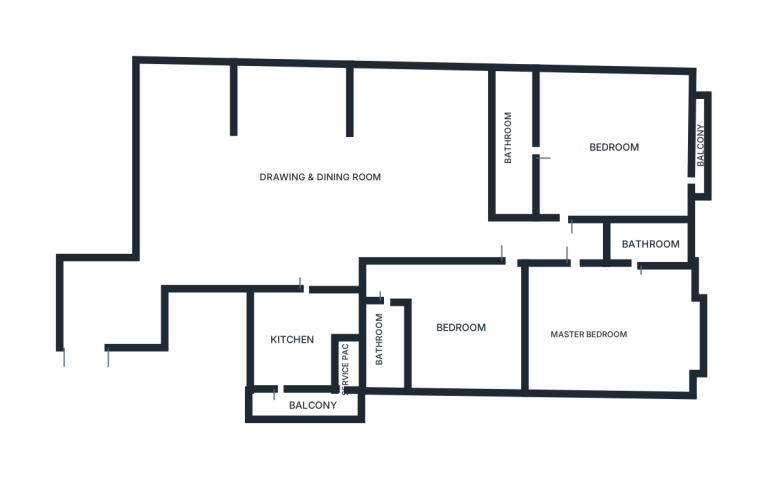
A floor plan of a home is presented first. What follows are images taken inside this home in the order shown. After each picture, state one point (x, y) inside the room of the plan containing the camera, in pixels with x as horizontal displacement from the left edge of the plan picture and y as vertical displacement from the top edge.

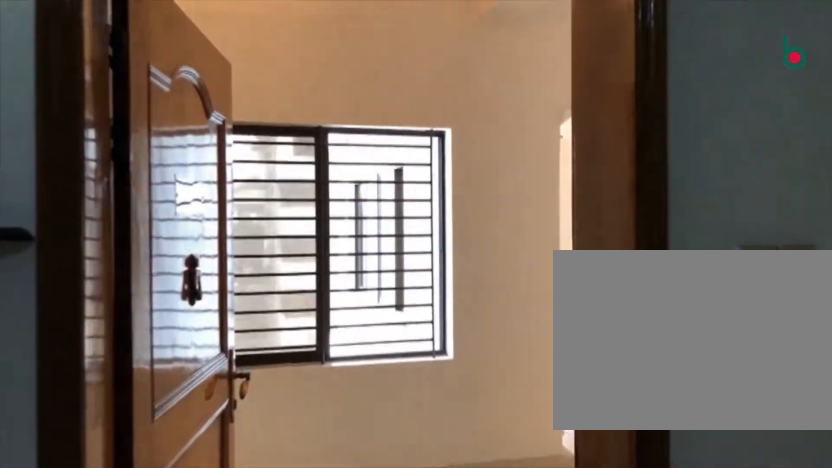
(90, 329)
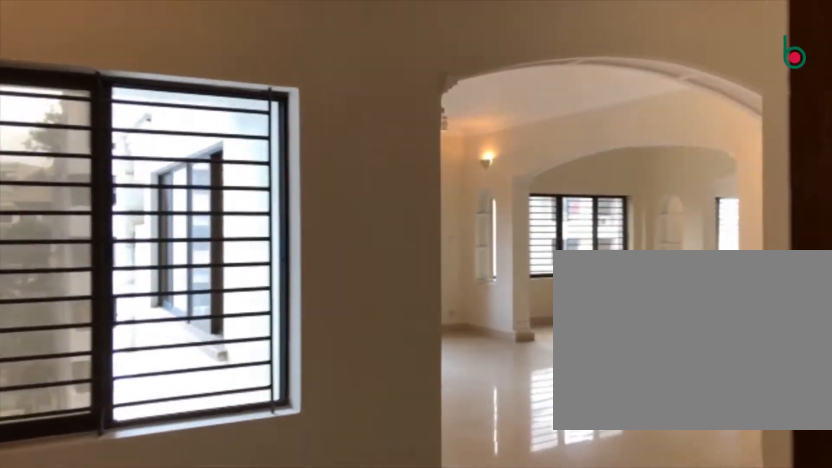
(90, 329)
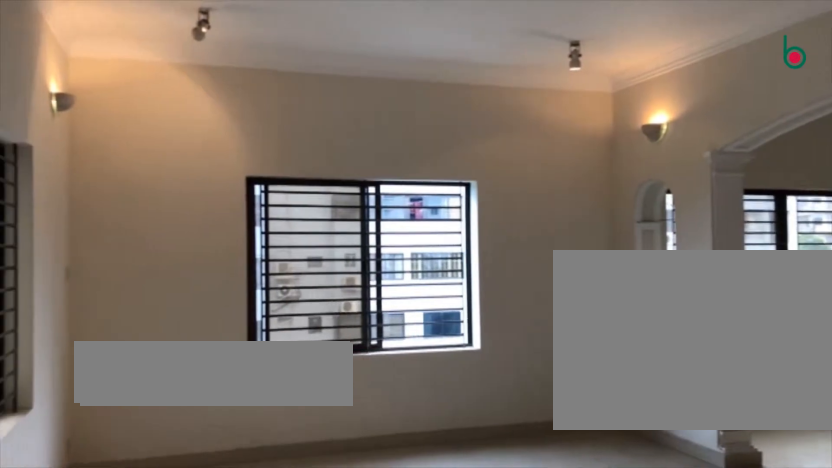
(202, 197)
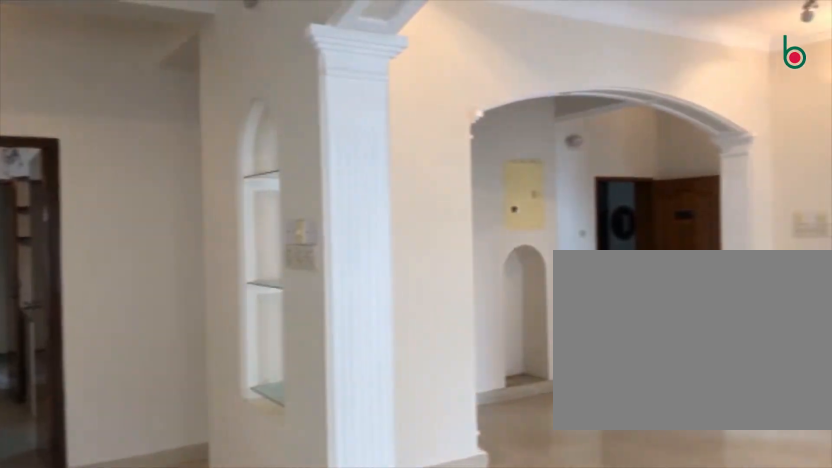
(305, 208)
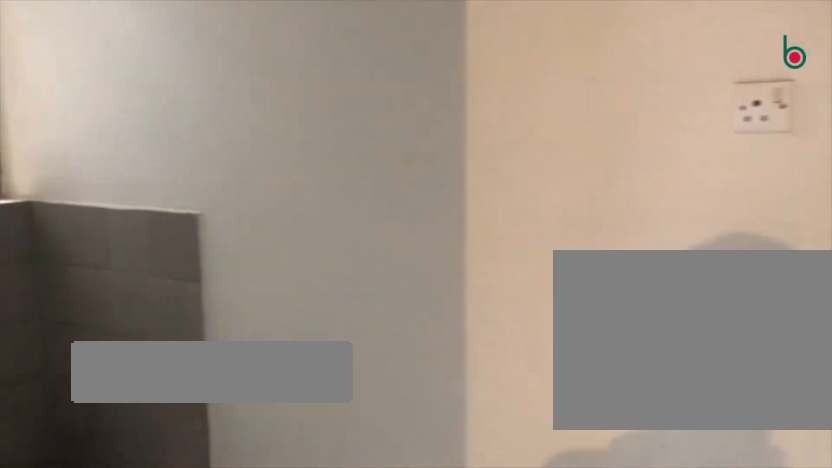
(288, 393)
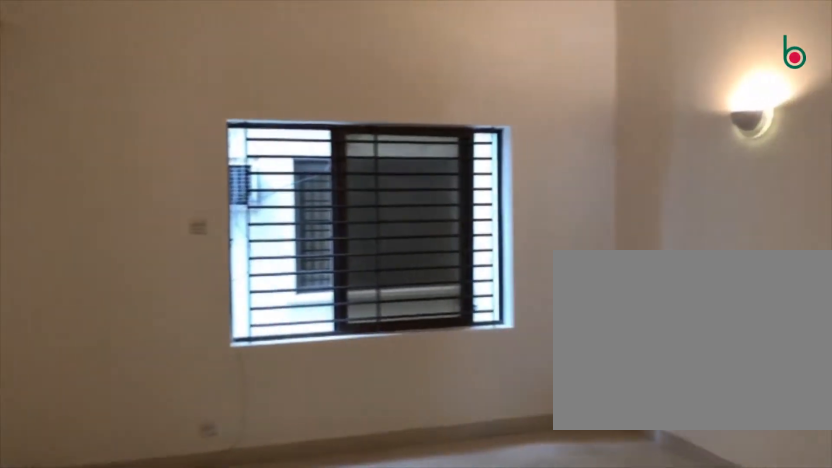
(457, 308)
